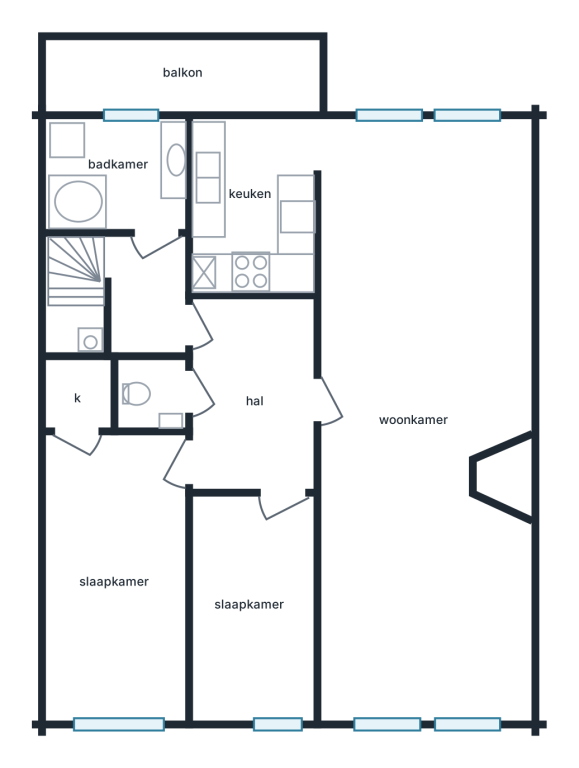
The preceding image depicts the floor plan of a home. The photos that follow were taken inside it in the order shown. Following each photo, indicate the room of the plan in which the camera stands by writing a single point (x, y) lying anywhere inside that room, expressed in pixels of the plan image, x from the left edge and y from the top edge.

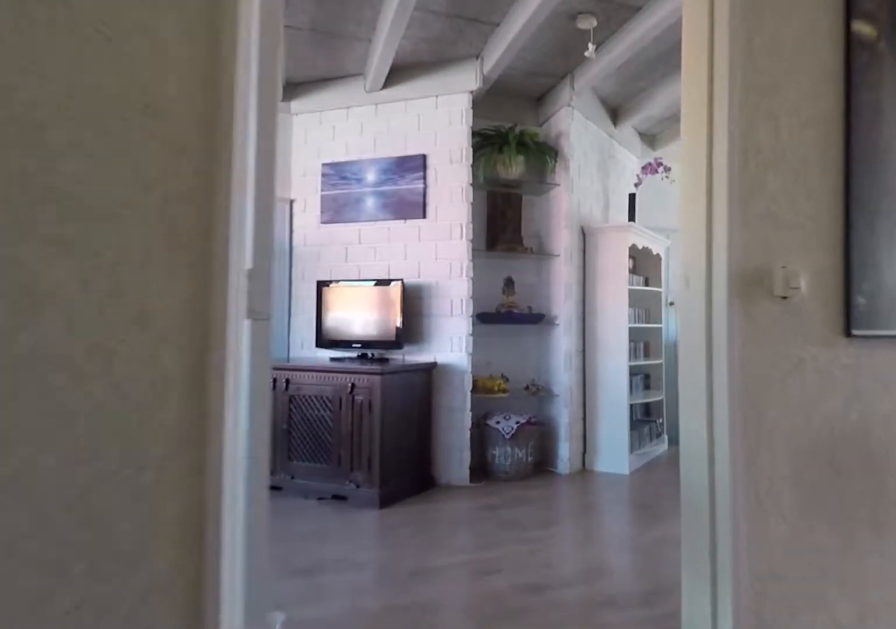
(253, 395)
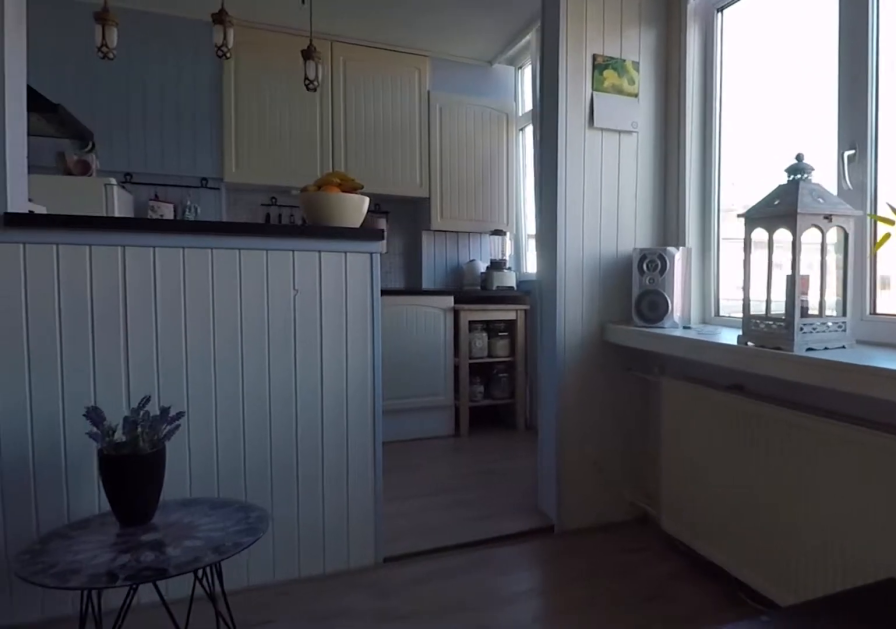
(419, 420)
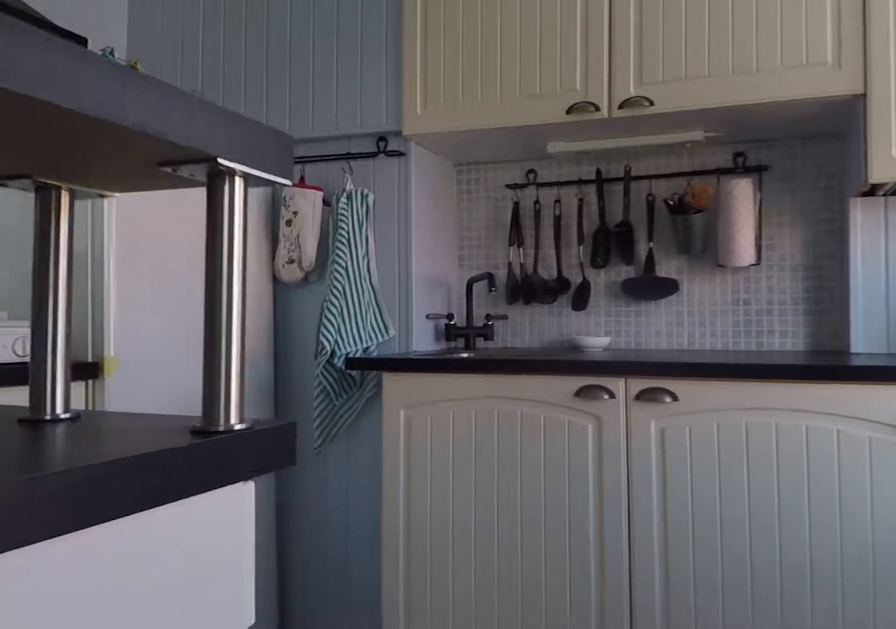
(254, 207)
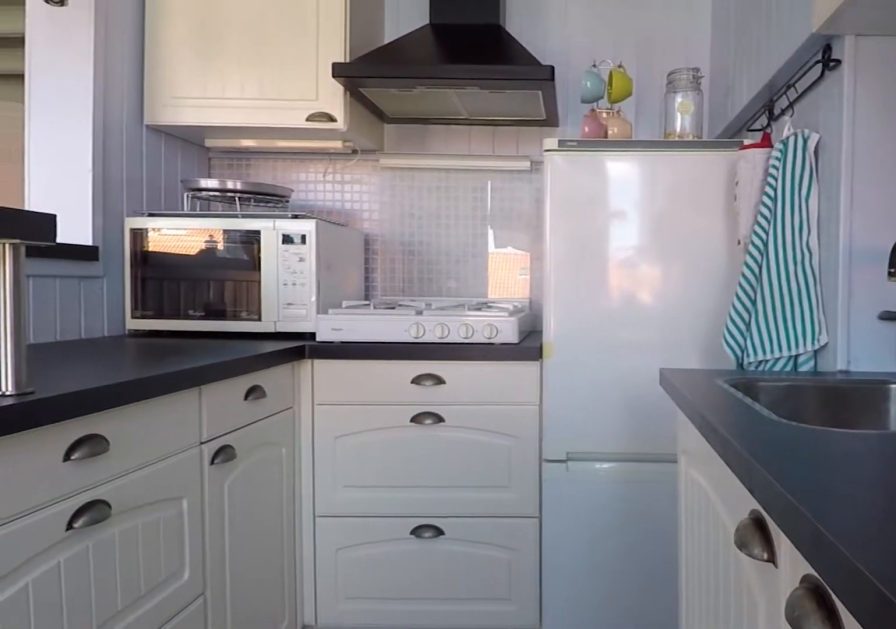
(254, 207)
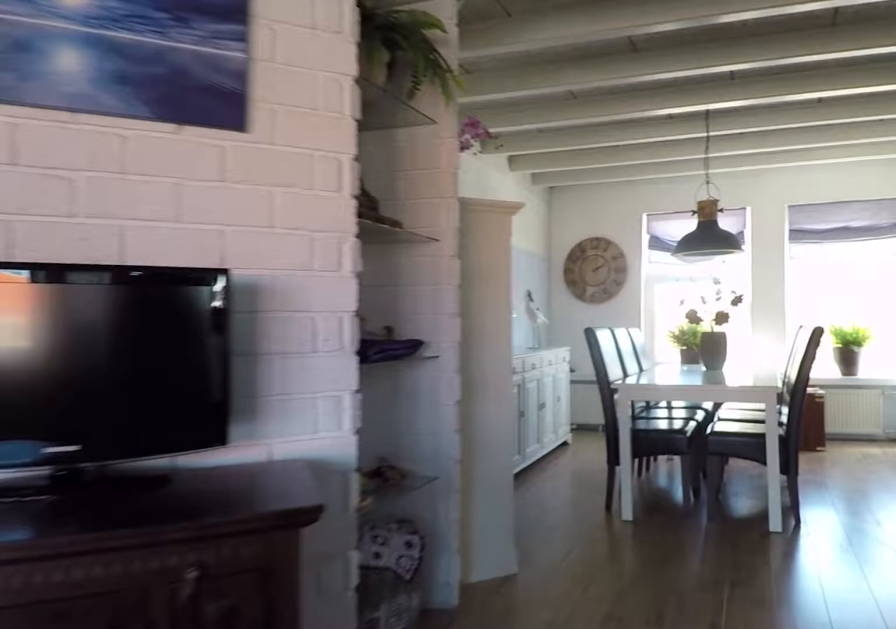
(422, 420)
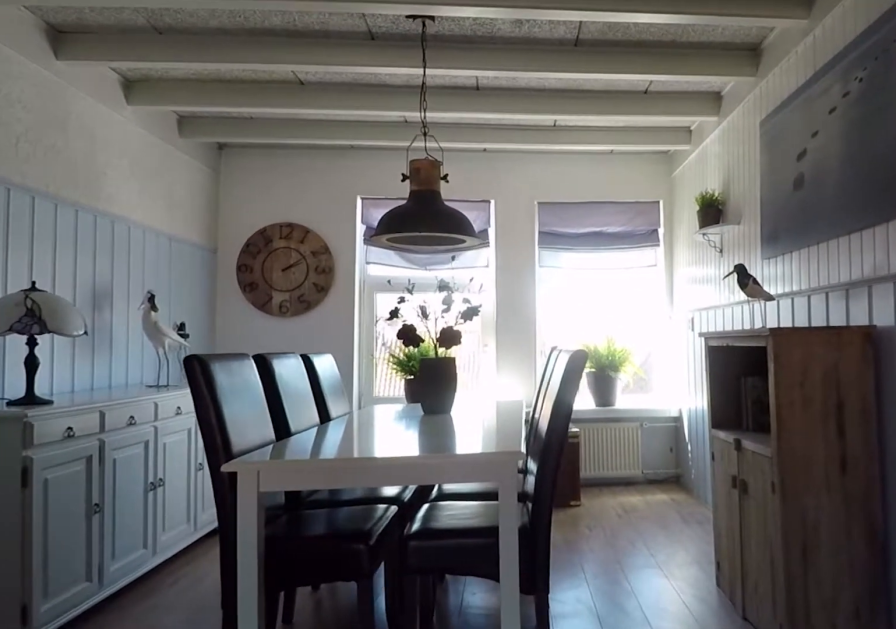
(422, 420)
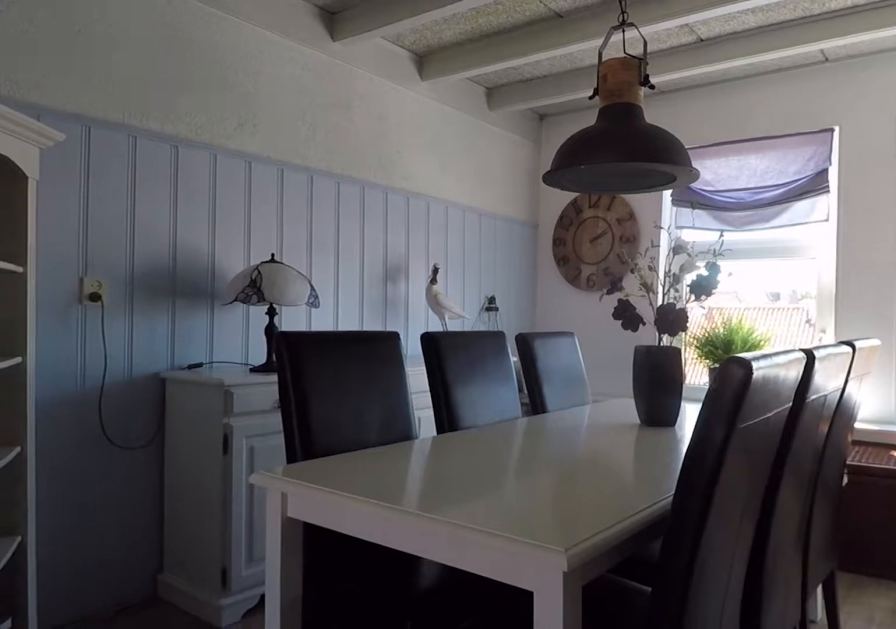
(420, 656)
